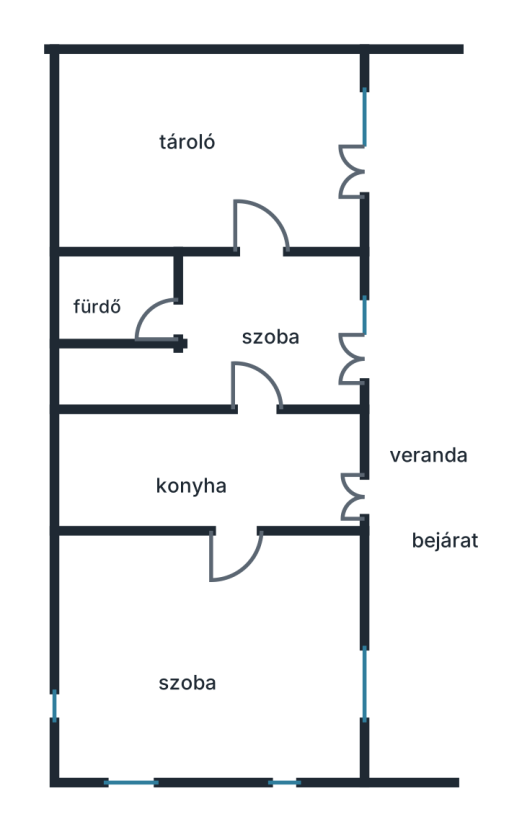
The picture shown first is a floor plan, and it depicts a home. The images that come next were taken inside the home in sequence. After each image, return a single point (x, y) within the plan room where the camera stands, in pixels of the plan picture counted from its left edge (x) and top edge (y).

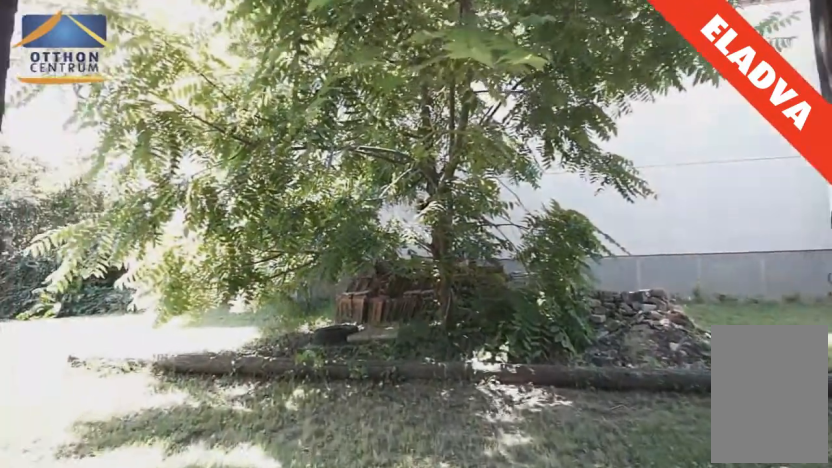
(393, 480)
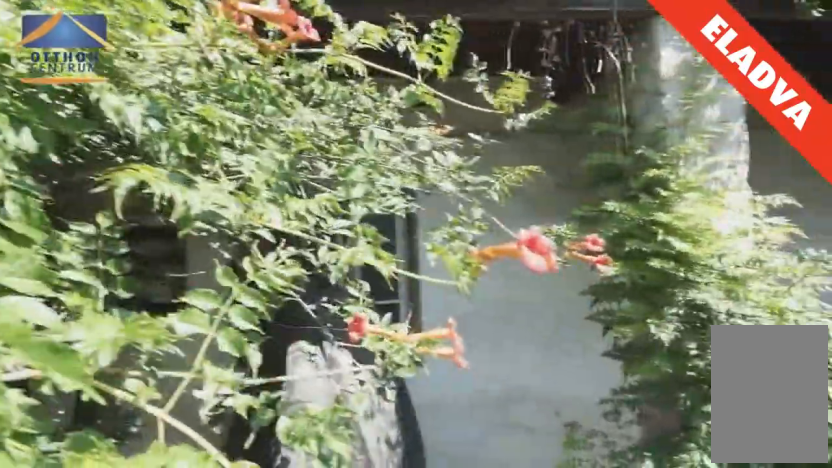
(410, 482)
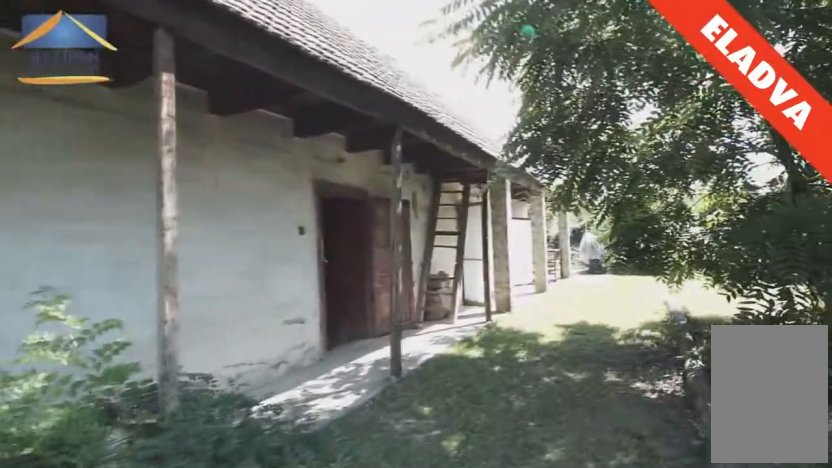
(411, 482)
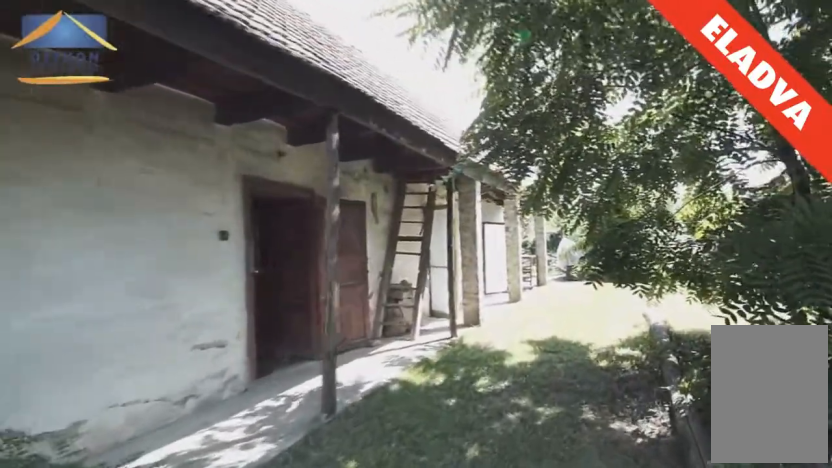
(412, 463)
